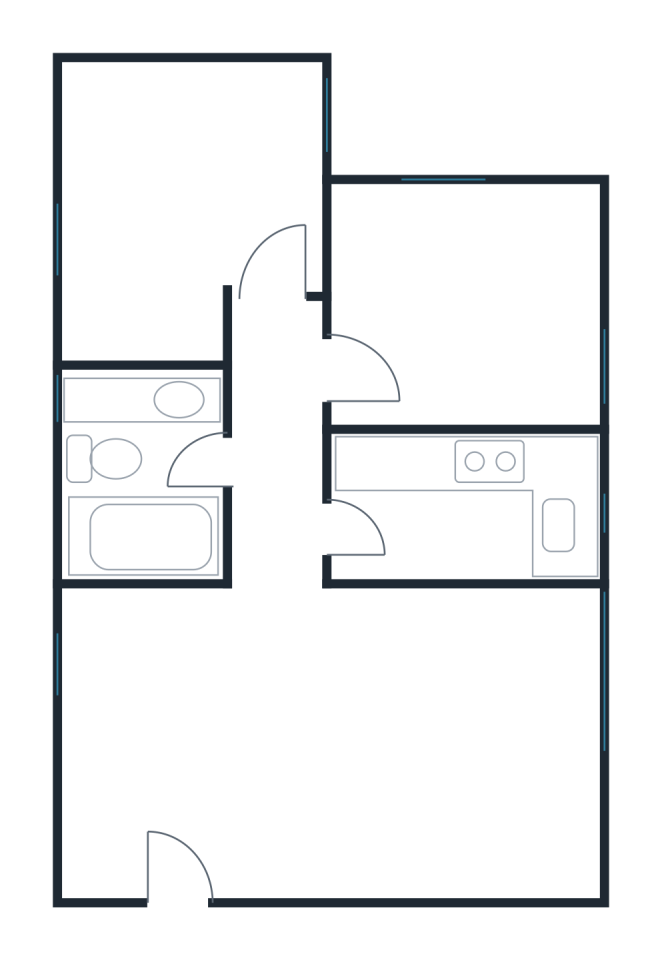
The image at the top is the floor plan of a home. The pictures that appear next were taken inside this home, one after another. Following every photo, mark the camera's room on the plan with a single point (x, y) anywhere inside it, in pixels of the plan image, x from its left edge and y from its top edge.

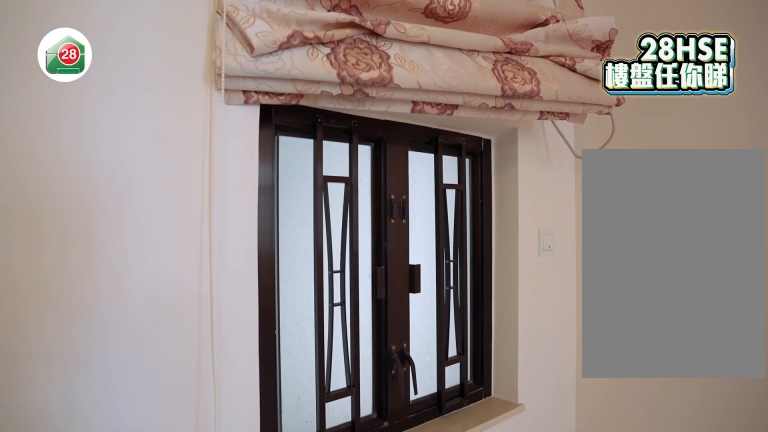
(292, 740)
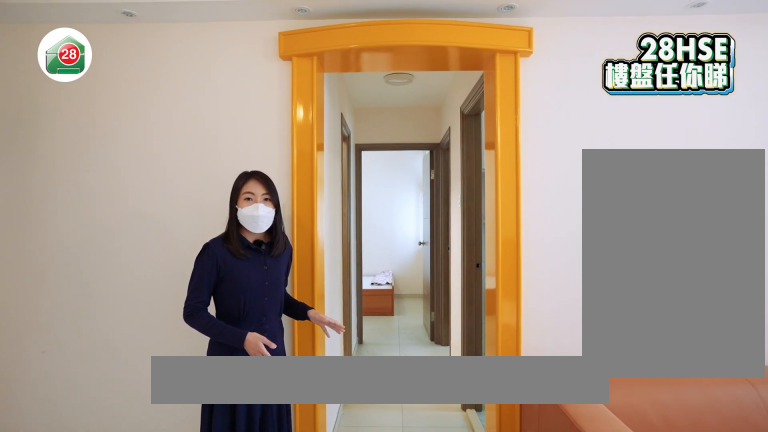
(292, 740)
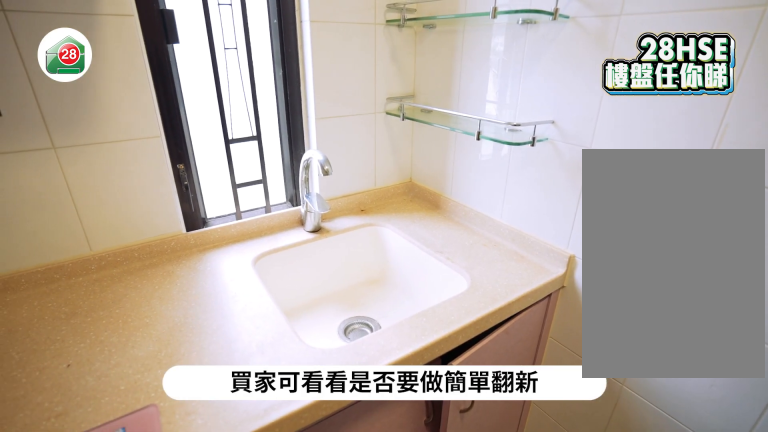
(416, 506)
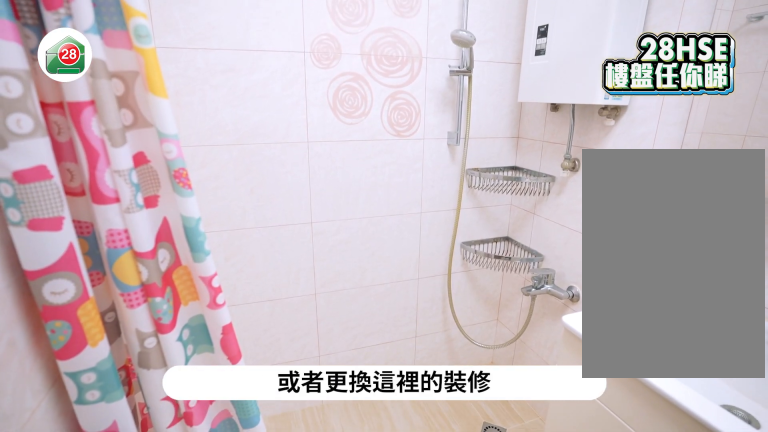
(166, 482)
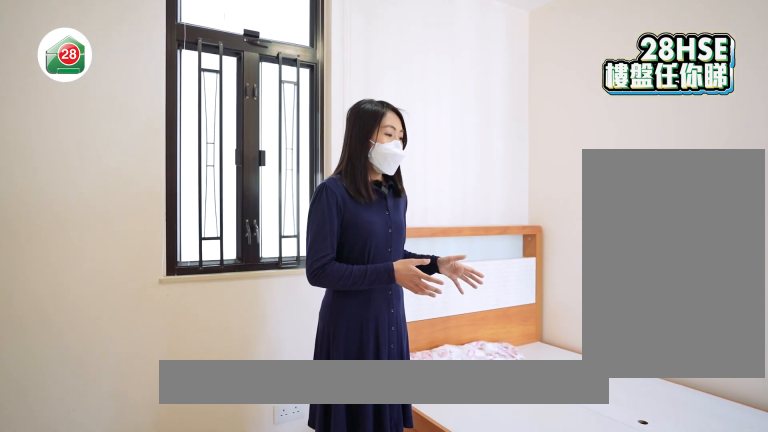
(166, 186)
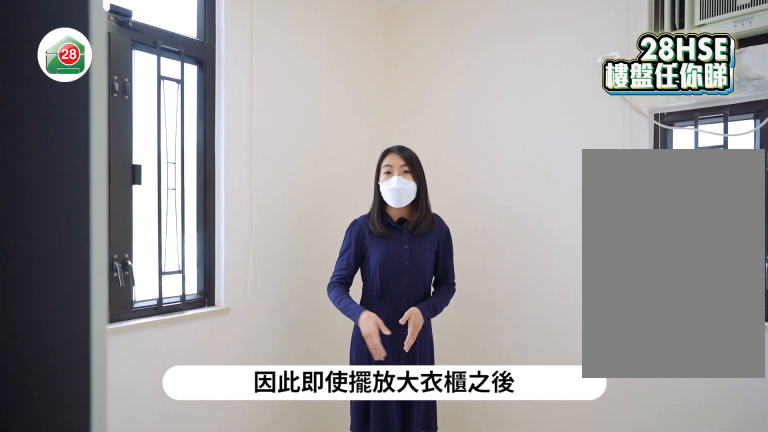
(470, 286)
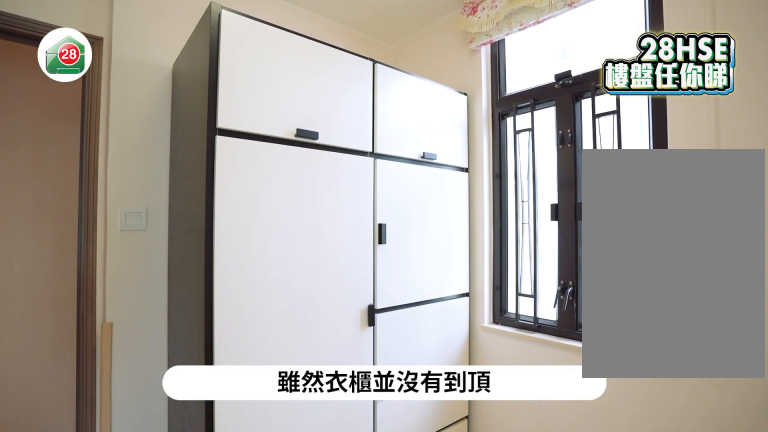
(470, 286)
